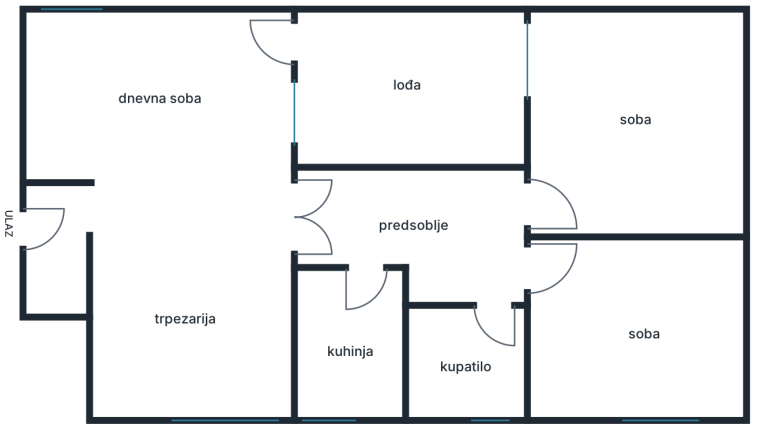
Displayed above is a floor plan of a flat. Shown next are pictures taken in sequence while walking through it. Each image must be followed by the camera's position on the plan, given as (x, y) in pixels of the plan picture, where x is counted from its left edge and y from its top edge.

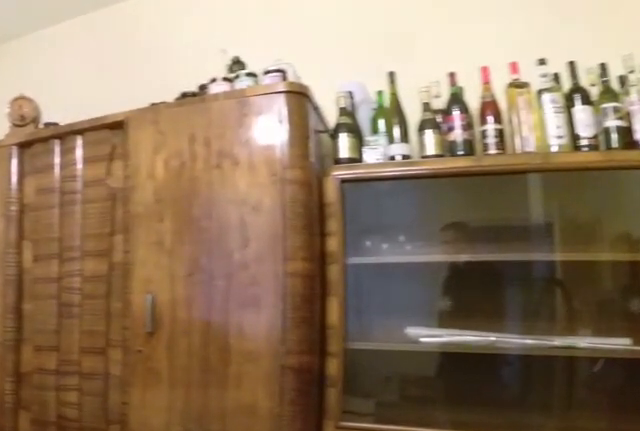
(642, 208)
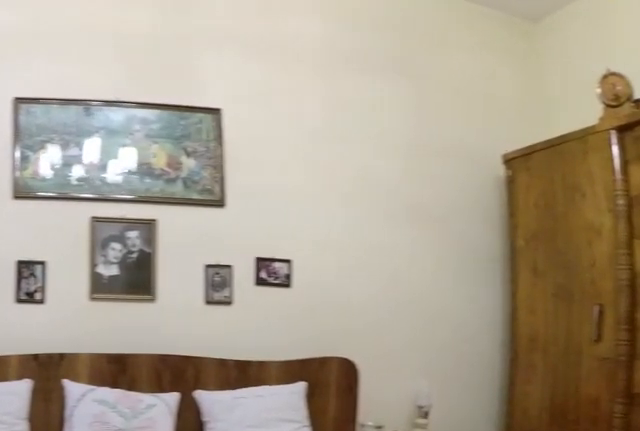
(655, 216)
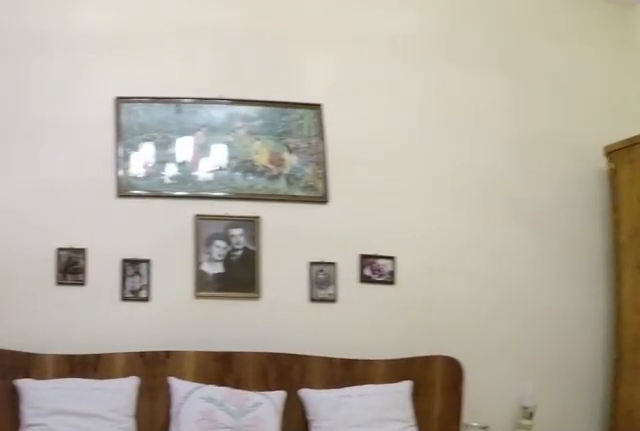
(659, 216)
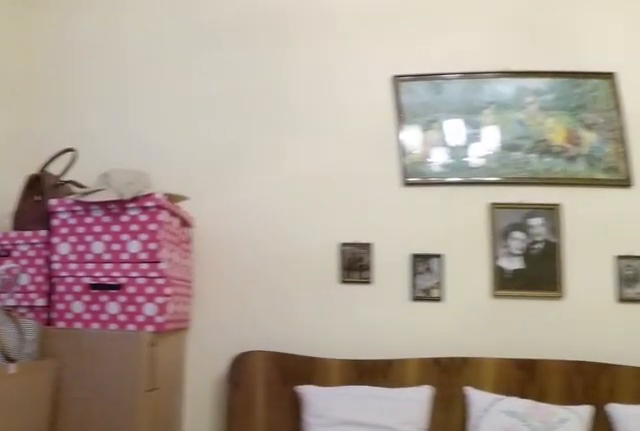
(664, 215)
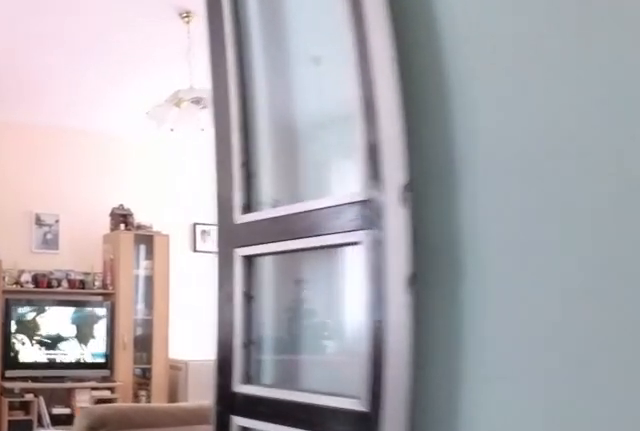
(322, 212)
